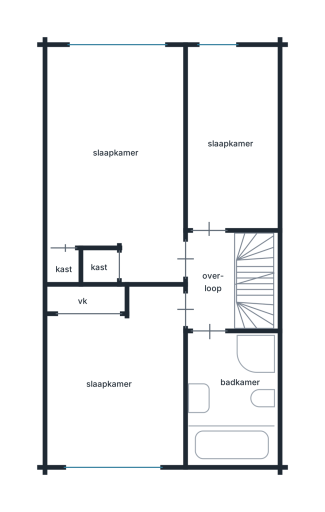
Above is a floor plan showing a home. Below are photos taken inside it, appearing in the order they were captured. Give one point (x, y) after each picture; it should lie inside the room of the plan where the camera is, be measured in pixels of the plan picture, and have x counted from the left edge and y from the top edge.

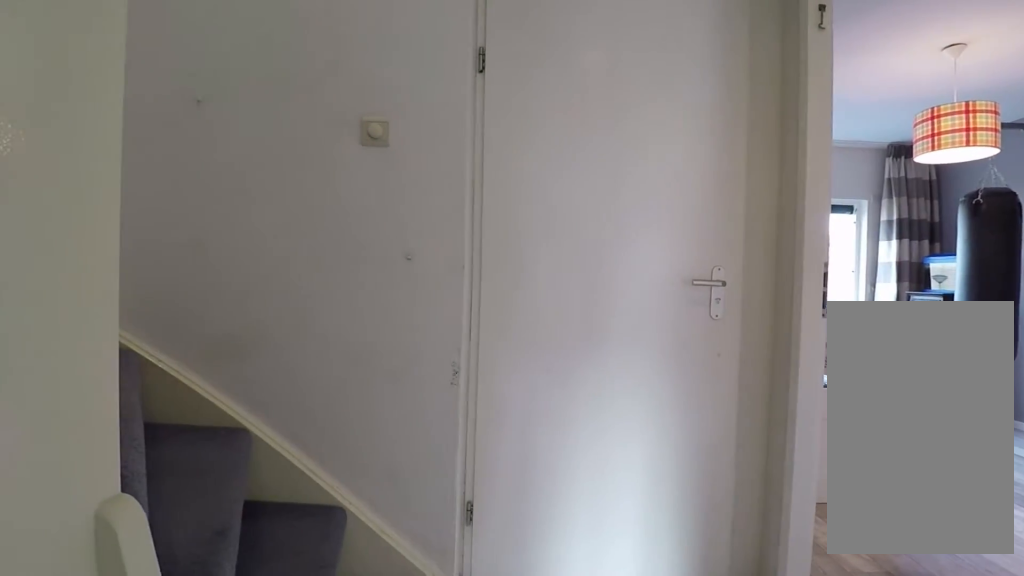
(211, 280)
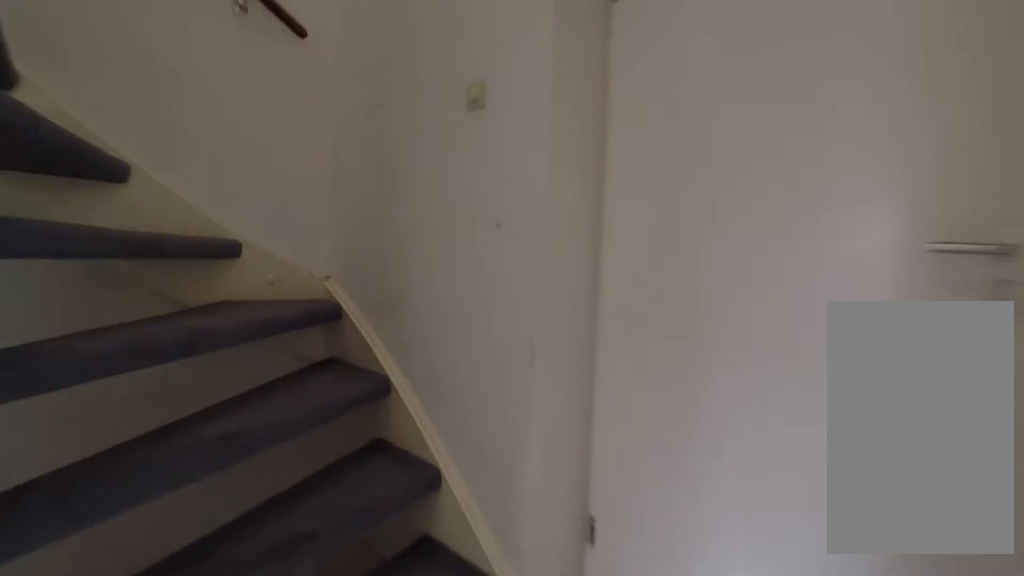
(211, 280)
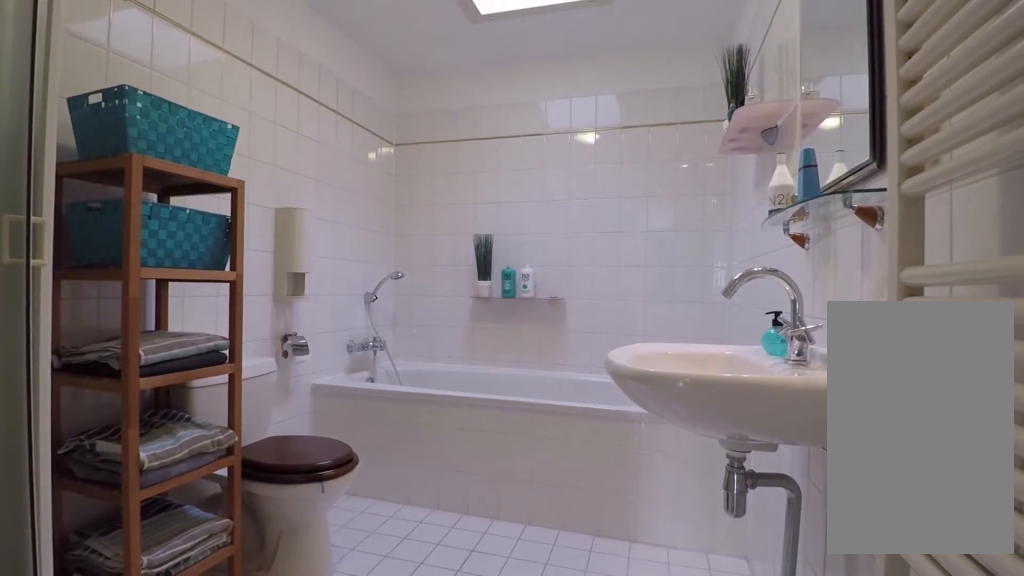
(232, 399)
